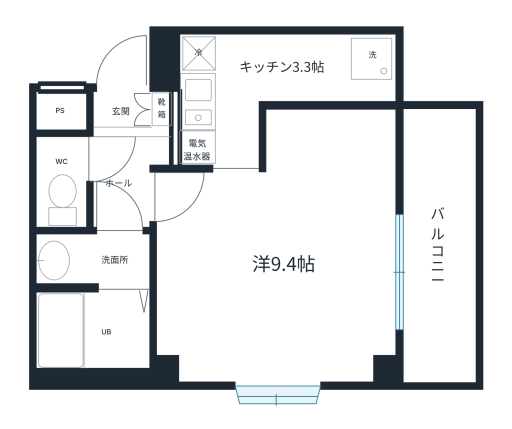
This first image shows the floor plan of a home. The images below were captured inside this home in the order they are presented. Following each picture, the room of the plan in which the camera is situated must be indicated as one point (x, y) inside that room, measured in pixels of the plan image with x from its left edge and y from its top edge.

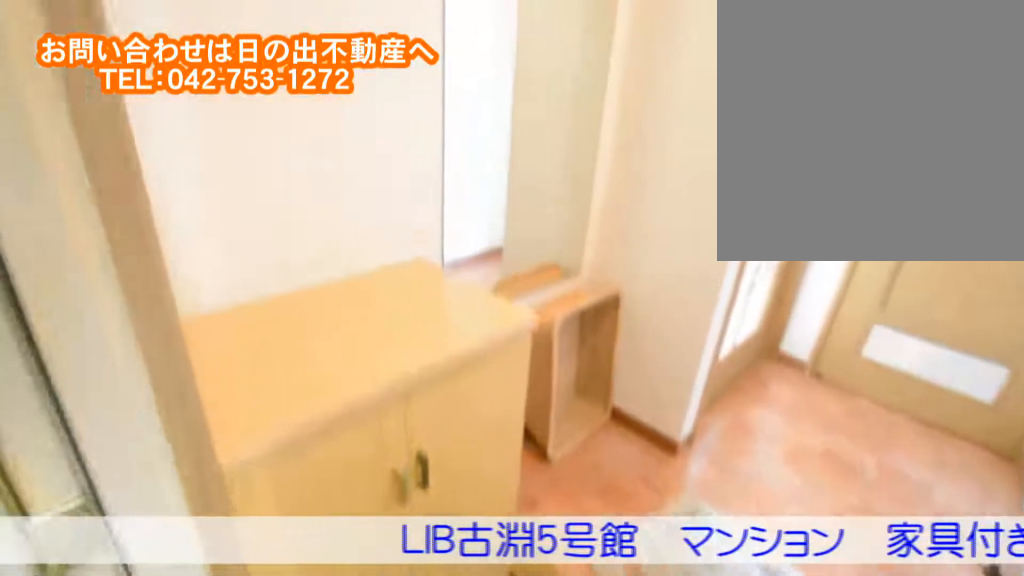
(127, 136)
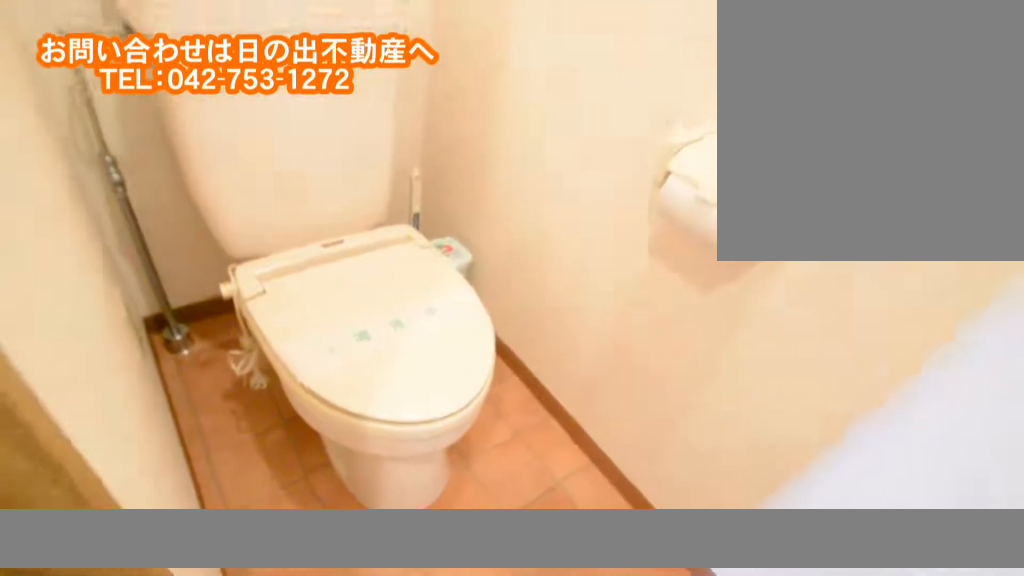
(63, 170)
